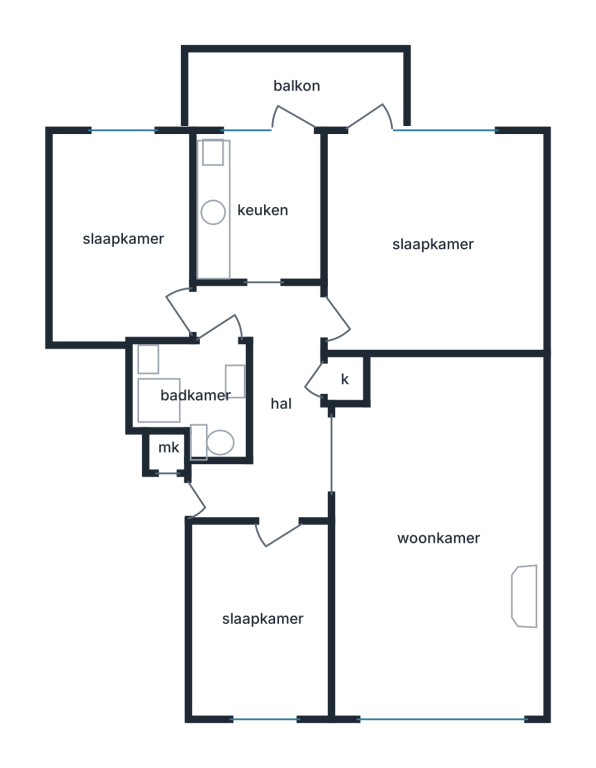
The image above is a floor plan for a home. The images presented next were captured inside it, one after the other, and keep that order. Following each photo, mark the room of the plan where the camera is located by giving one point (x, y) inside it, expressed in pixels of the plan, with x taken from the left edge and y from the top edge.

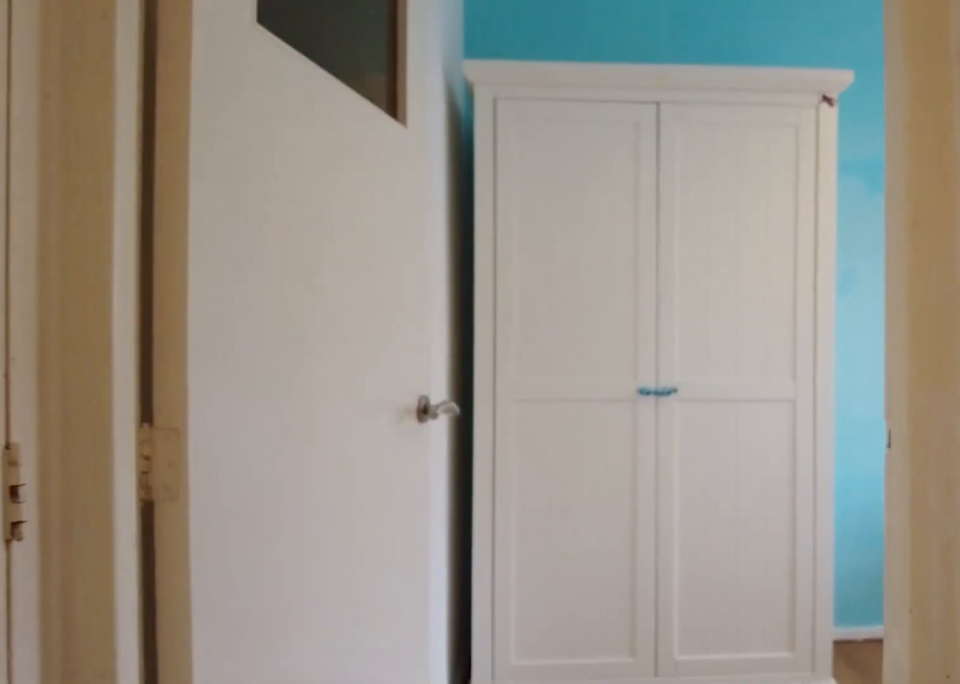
(272, 402)
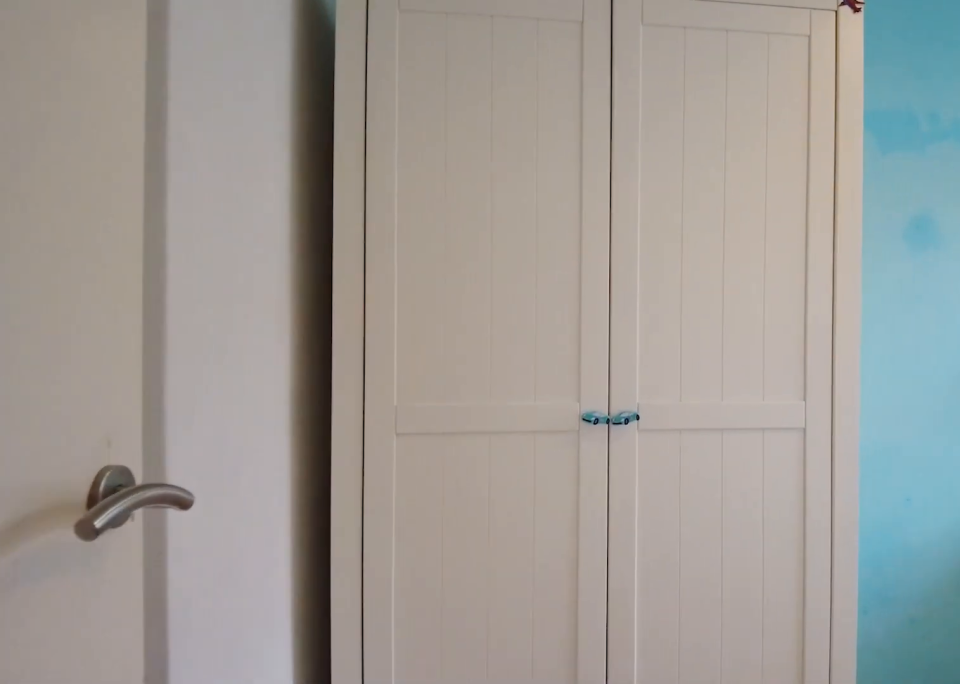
(125, 237)
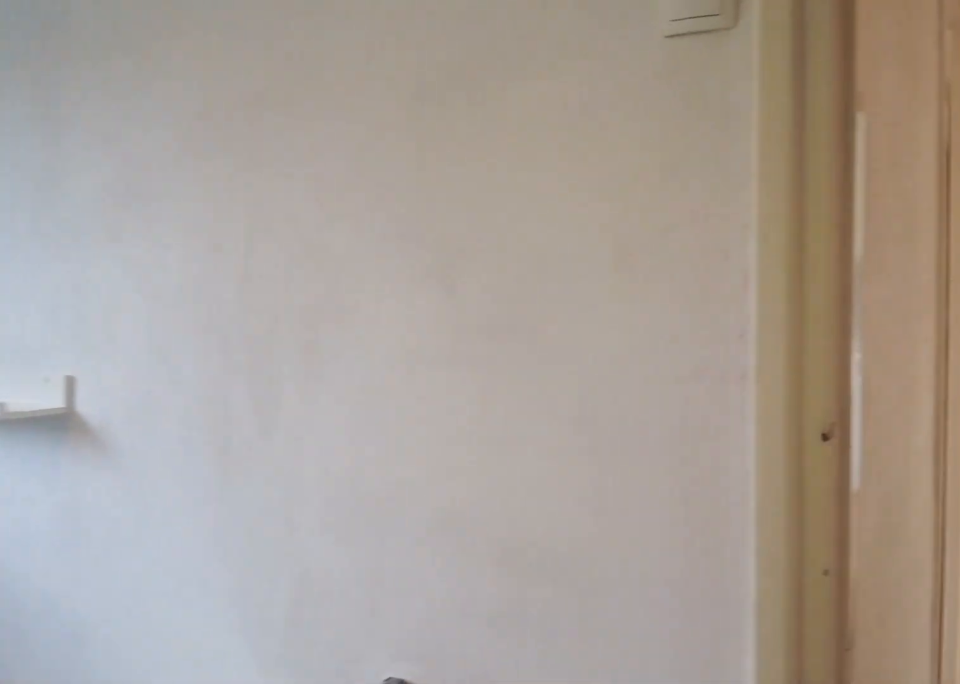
(125, 237)
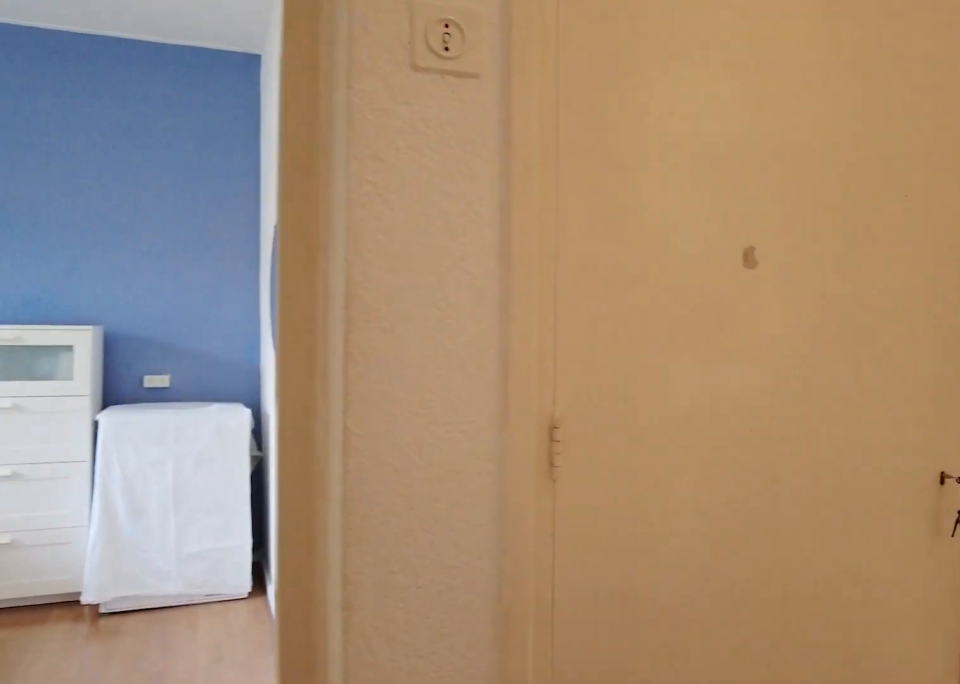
(272, 402)
